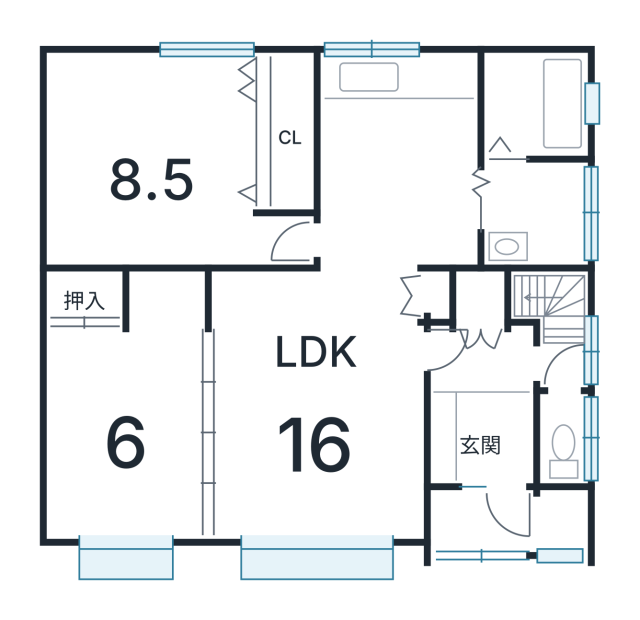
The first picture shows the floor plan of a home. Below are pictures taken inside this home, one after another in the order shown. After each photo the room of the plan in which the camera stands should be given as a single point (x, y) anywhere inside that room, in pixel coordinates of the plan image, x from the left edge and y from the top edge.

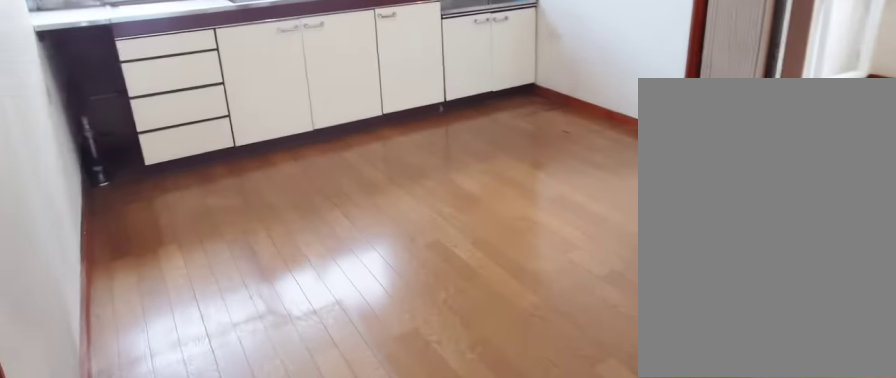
(395, 168)
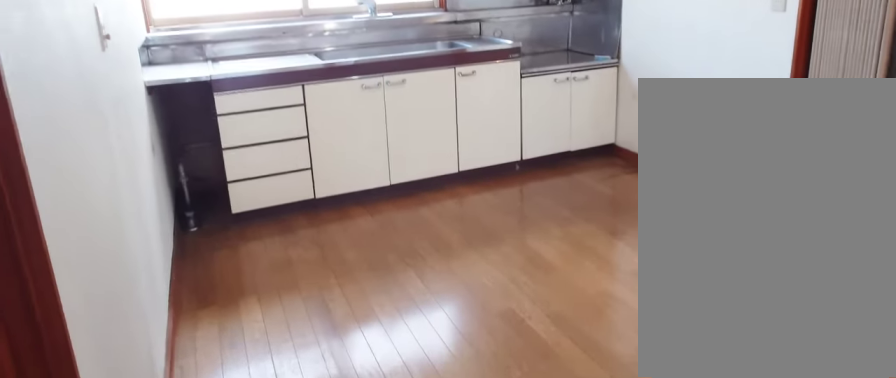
(395, 168)
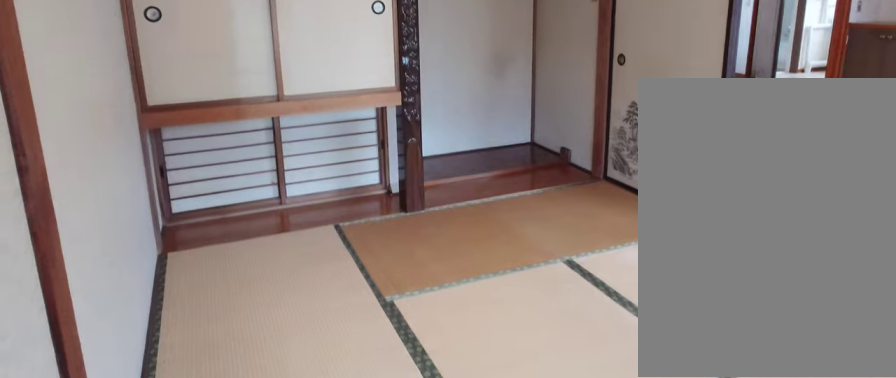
(127, 429)
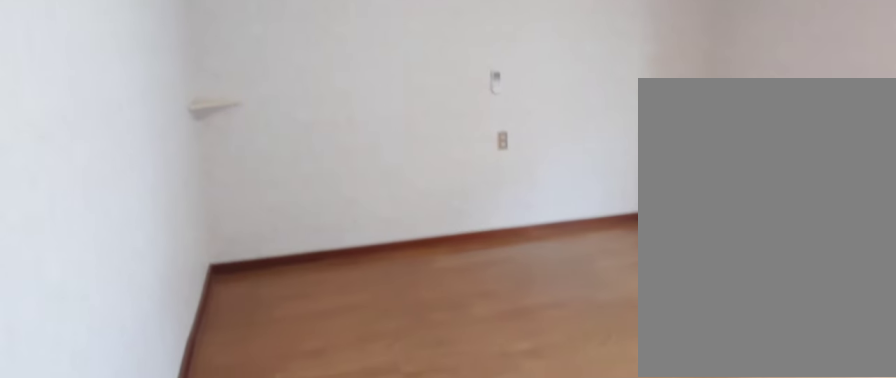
(150, 161)
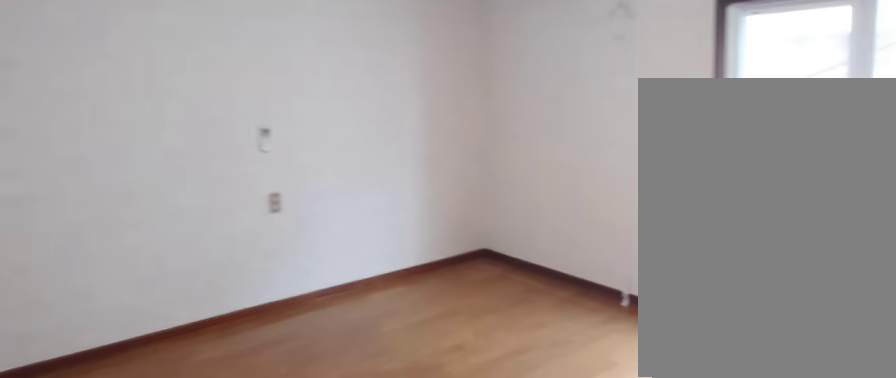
(150, 161)
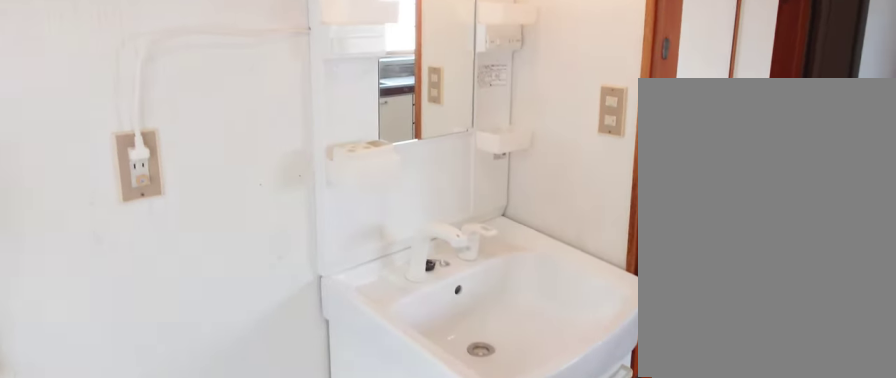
(529, 218)
